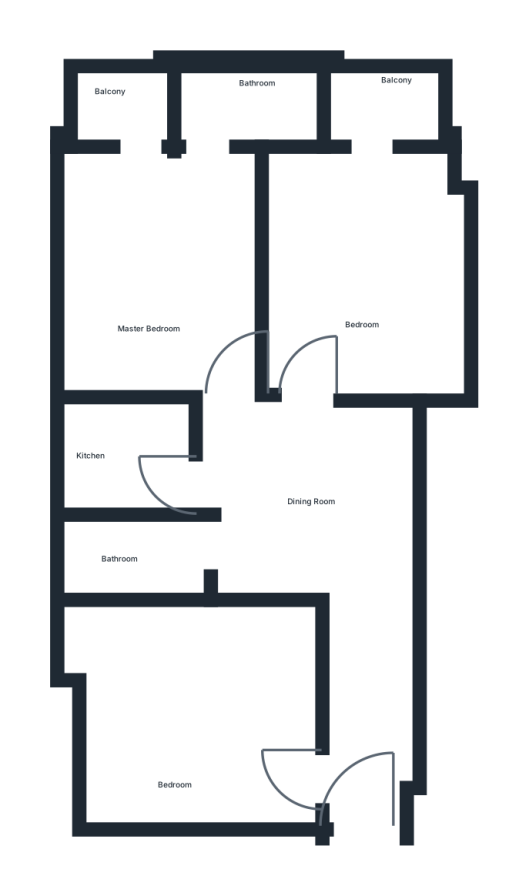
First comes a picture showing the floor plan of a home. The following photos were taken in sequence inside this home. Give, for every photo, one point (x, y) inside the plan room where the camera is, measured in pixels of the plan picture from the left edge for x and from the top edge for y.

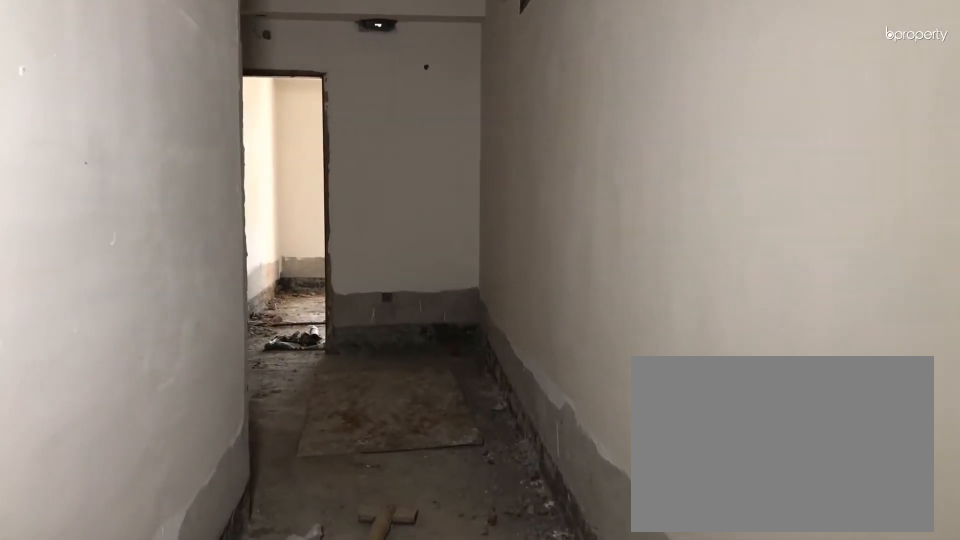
(369, 703)
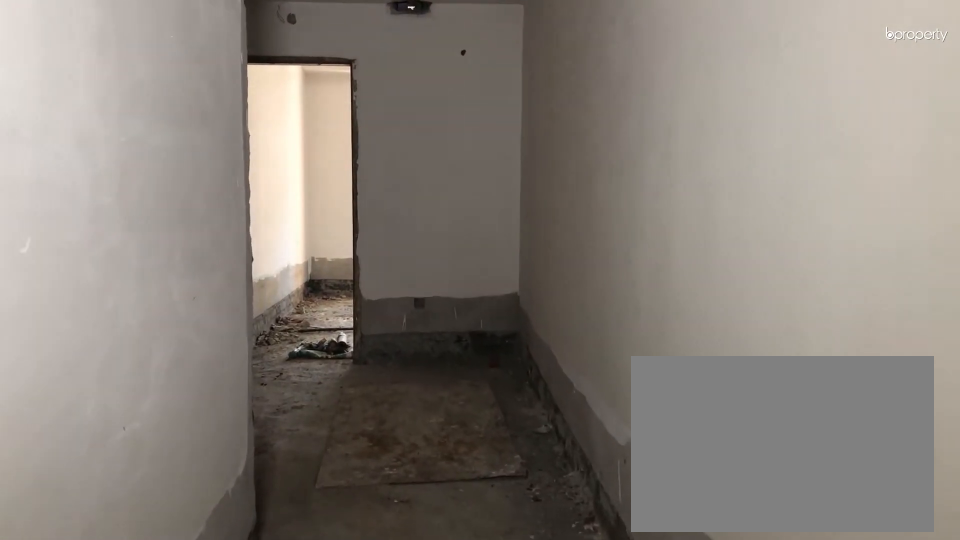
(369, 703)
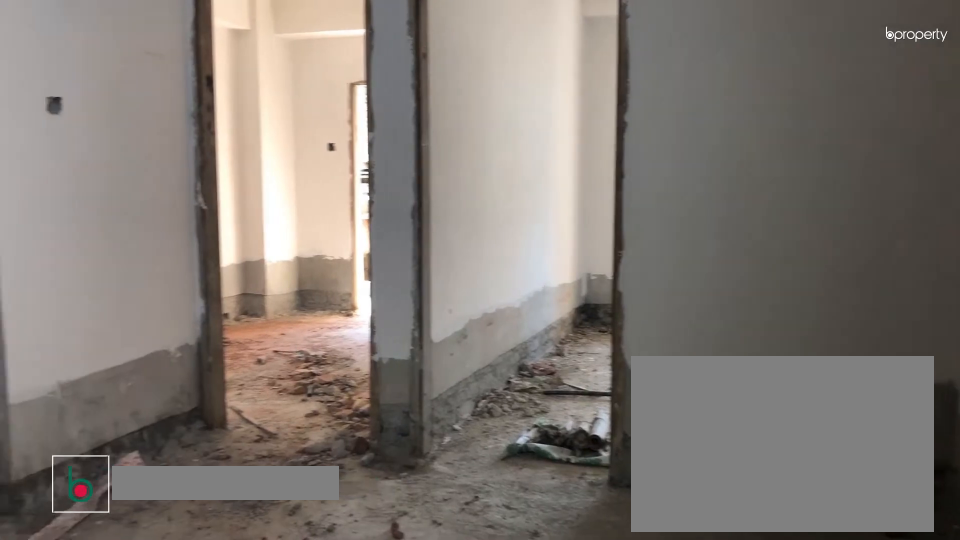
(323, 489)
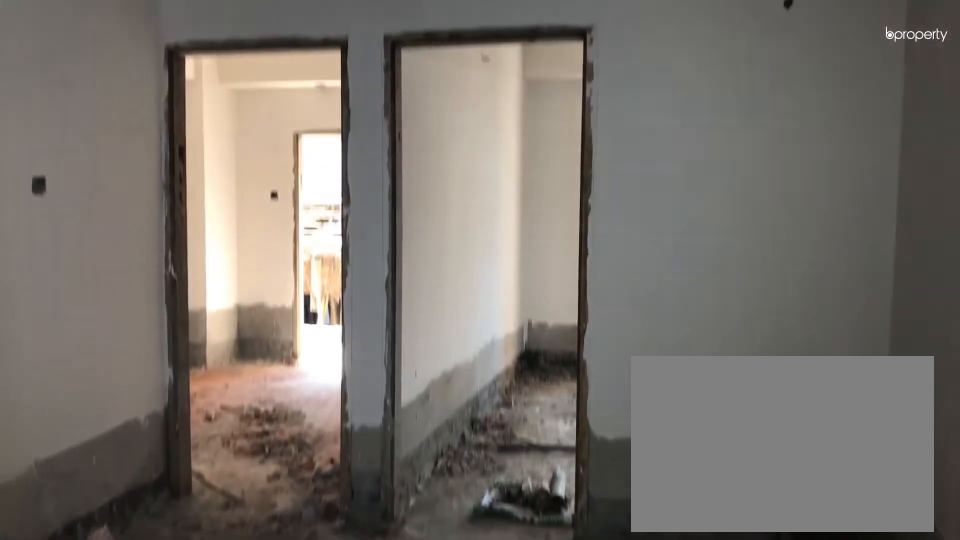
(322, 489)
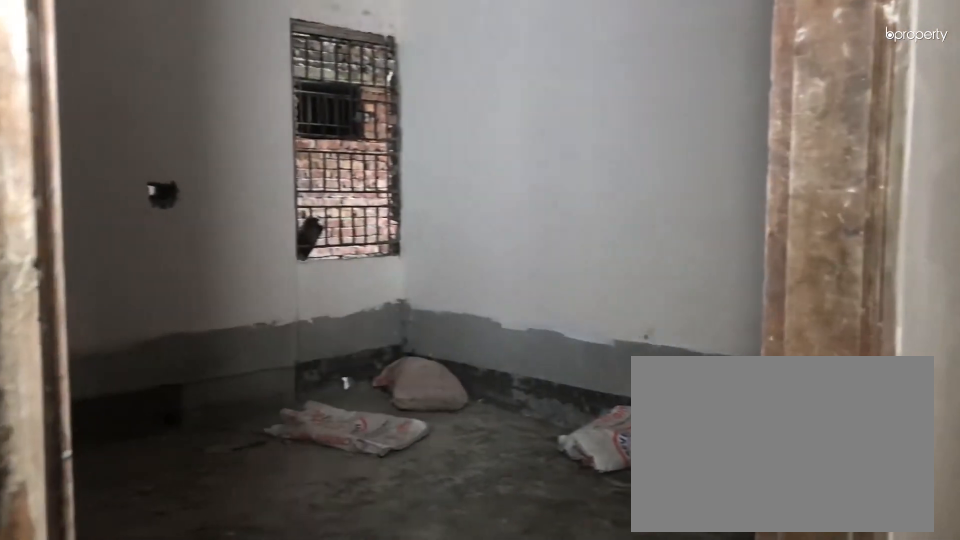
(297, 774)
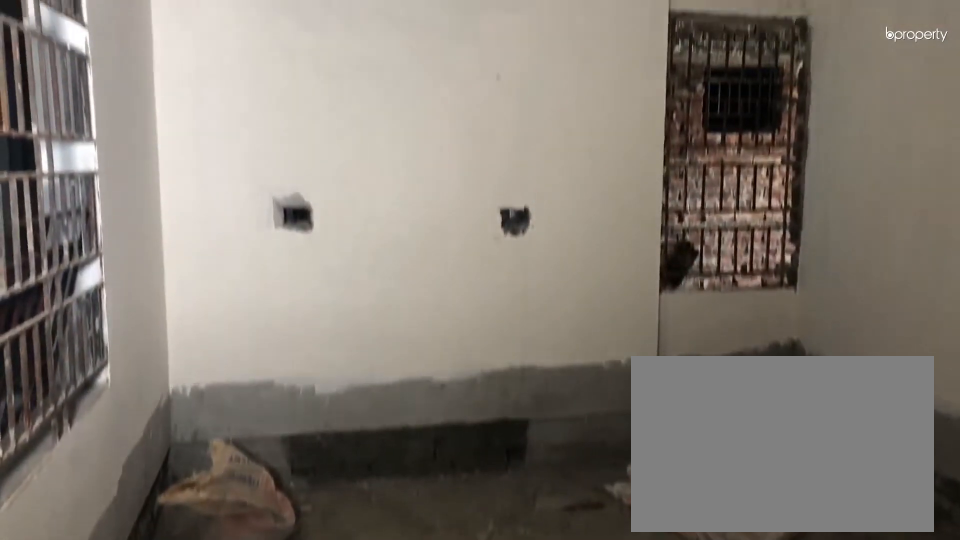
(182, 726)
